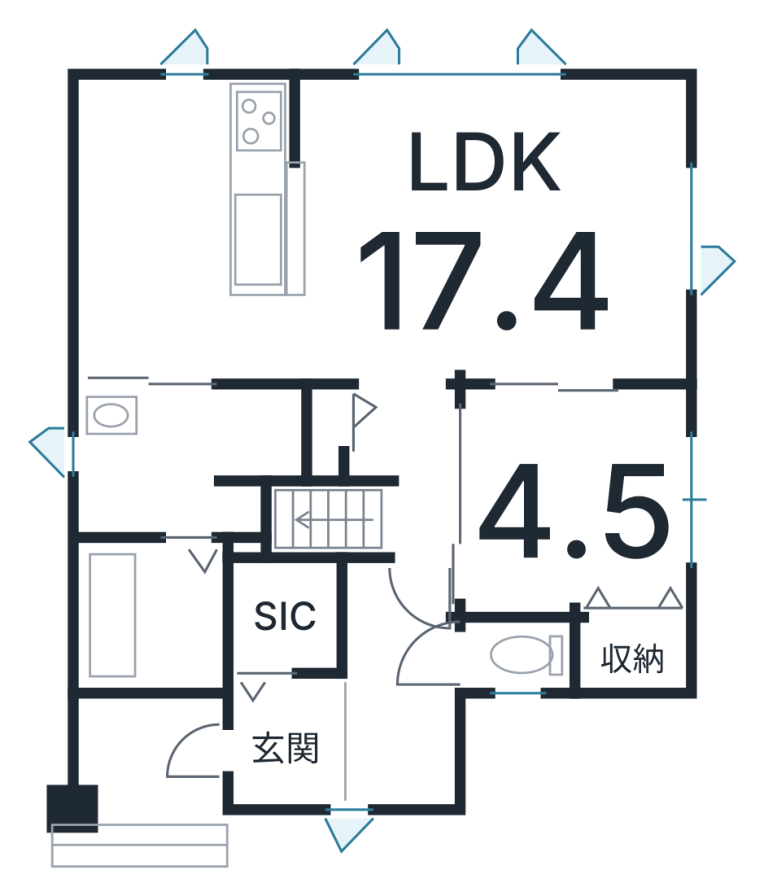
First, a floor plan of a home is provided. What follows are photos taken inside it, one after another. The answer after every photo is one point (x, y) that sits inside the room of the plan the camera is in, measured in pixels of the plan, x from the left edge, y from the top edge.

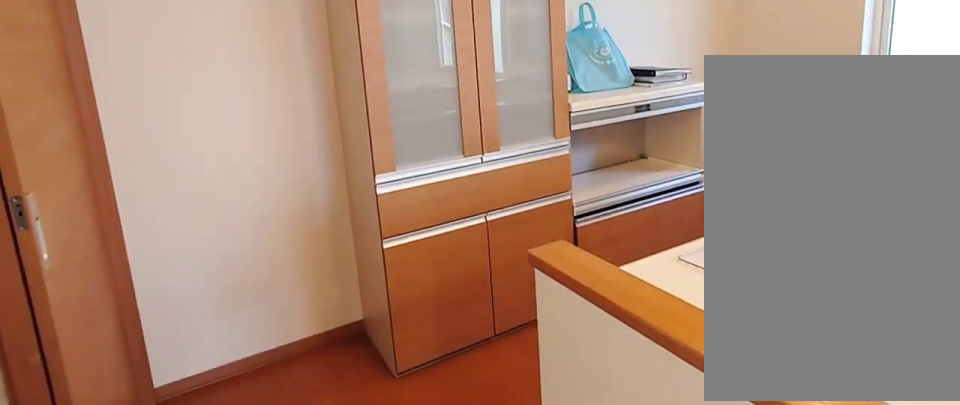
(191, 245)
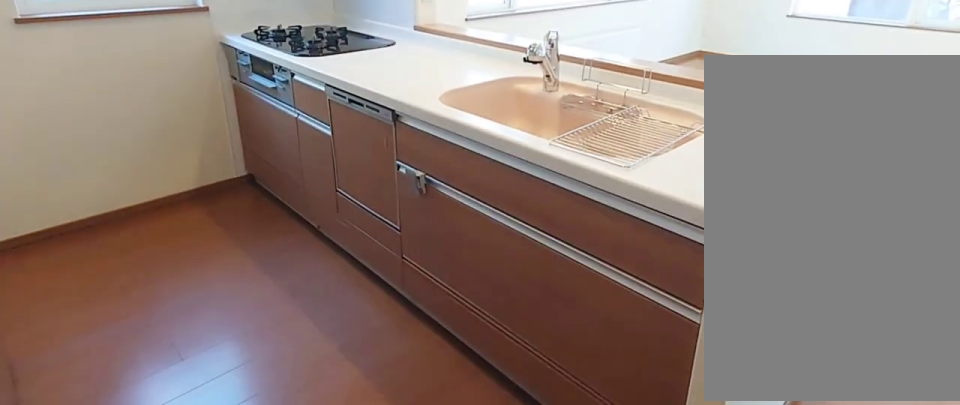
(191, 245)
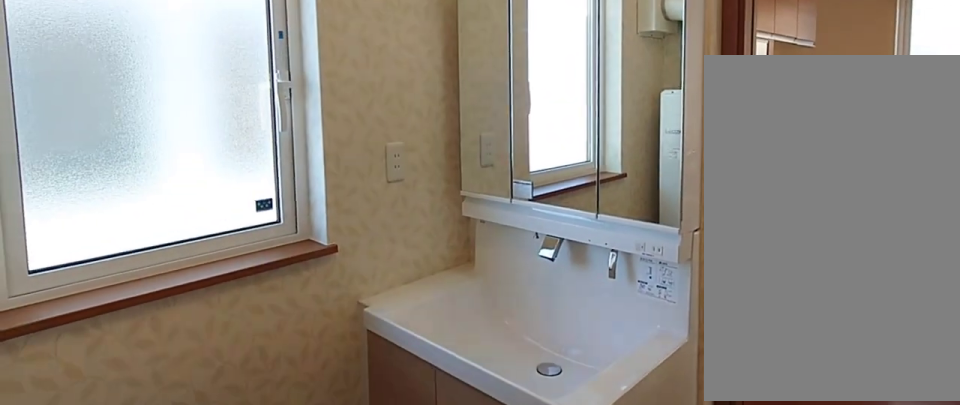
(158, 458)
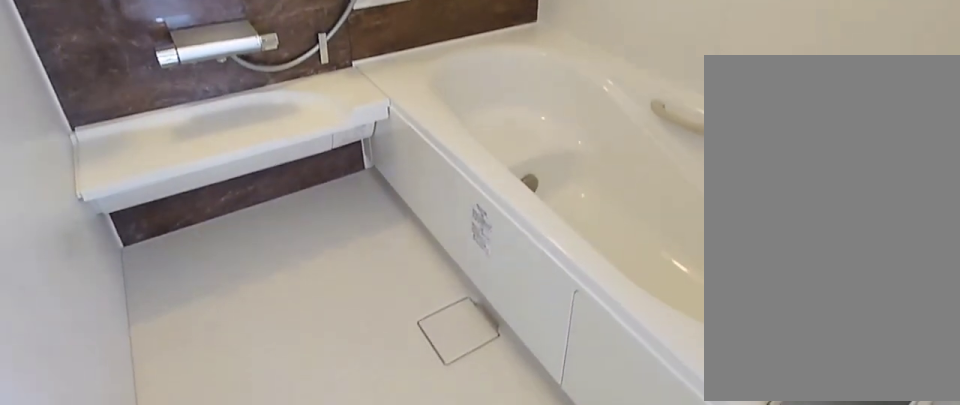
(148, 618)
